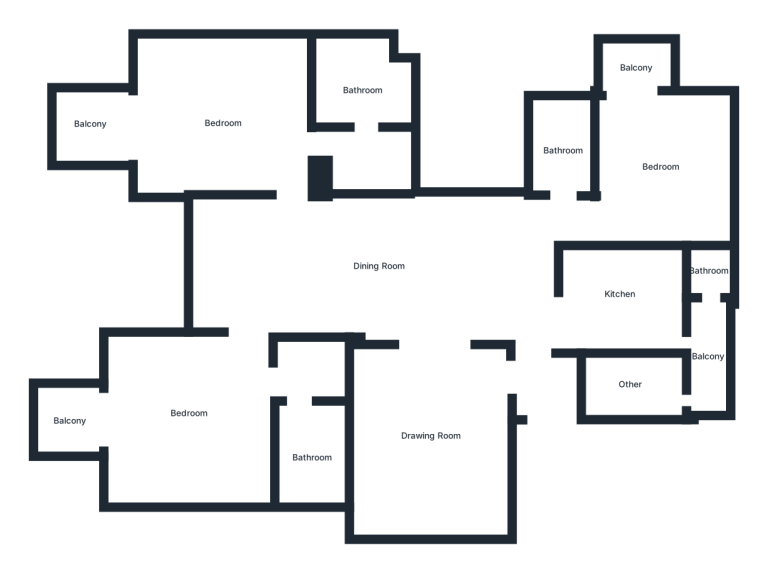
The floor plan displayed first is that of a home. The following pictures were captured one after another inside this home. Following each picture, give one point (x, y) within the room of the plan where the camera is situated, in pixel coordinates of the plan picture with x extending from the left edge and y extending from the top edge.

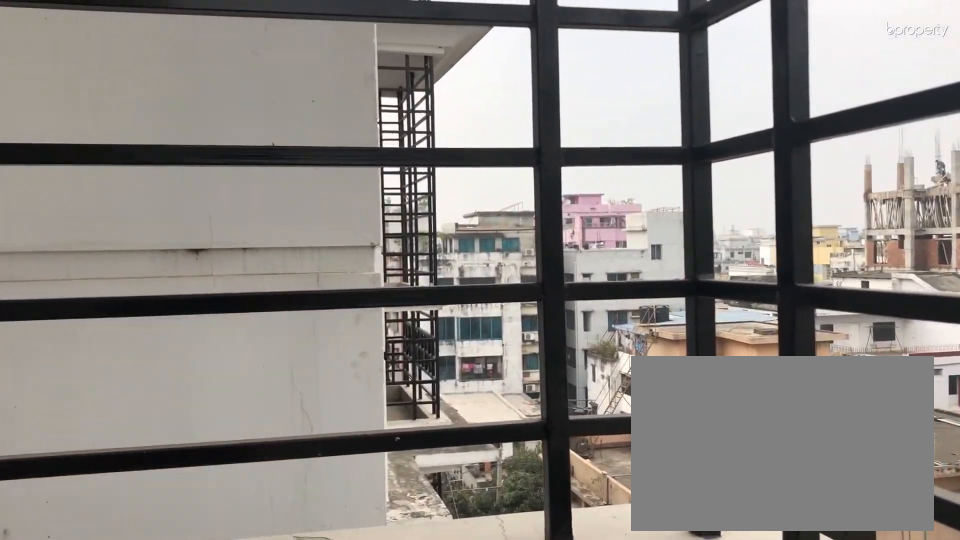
(92, 124)
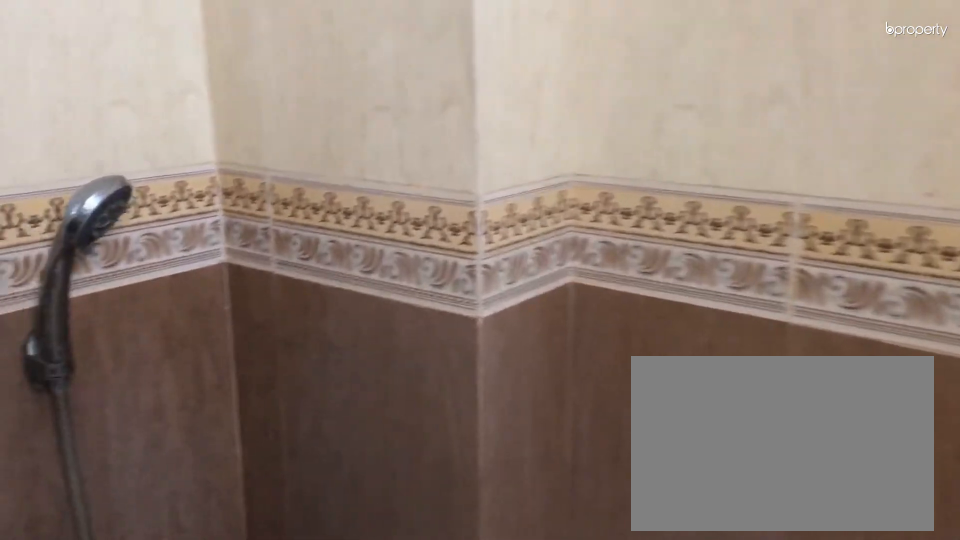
(361, 90)
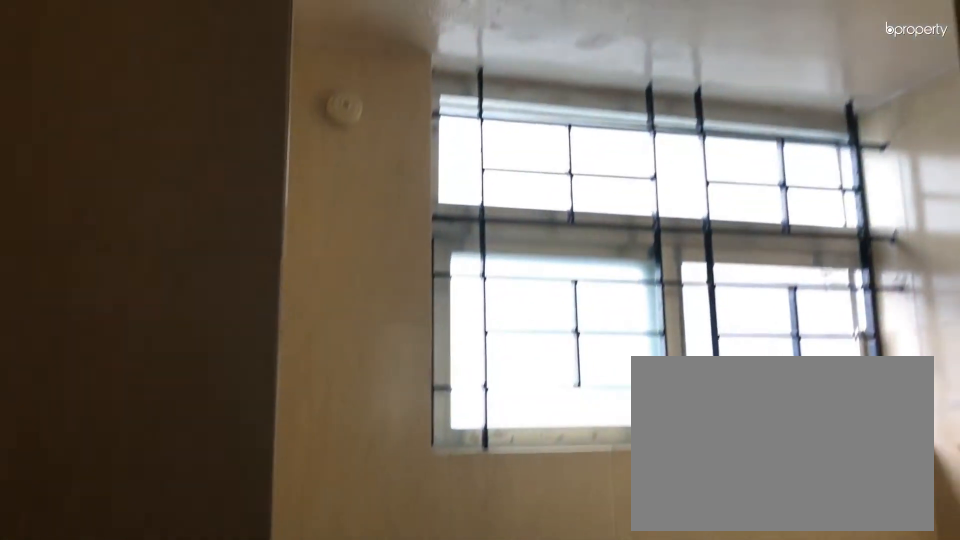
(361, 90)
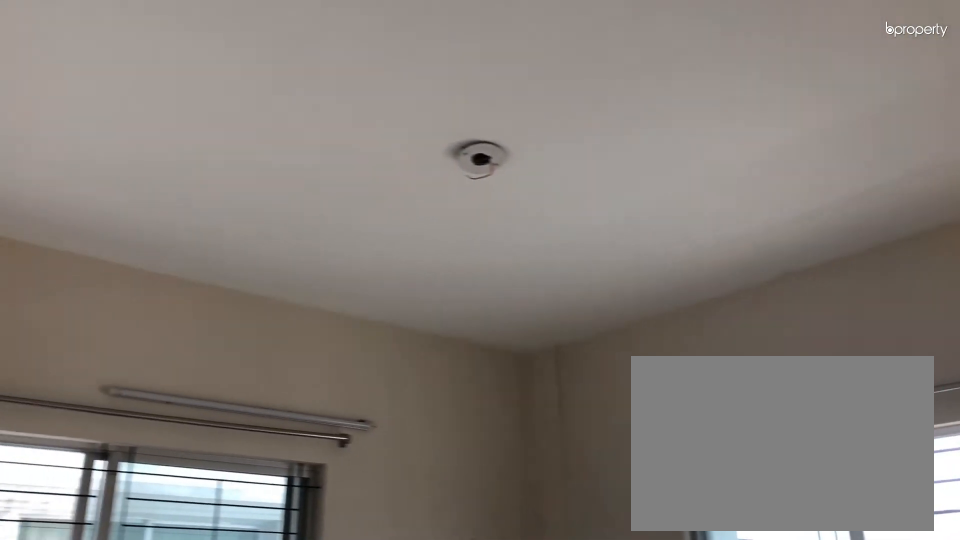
(188, 412)
